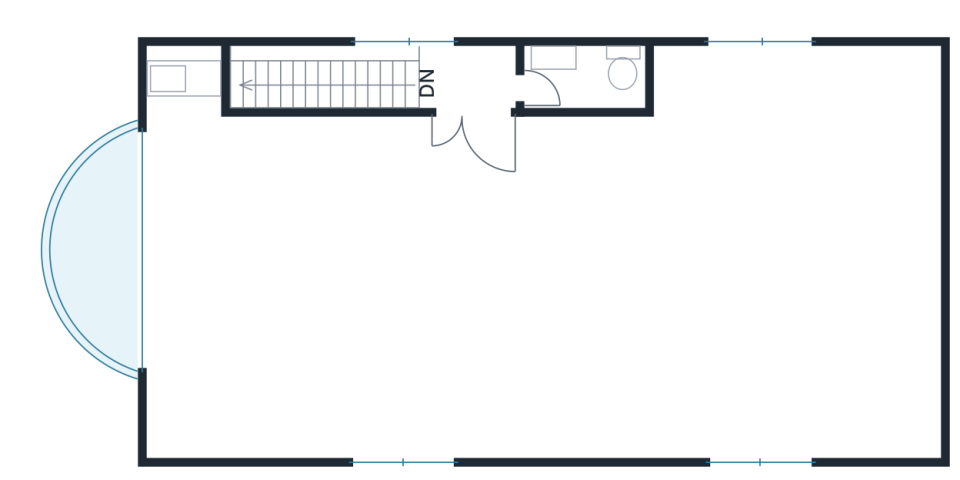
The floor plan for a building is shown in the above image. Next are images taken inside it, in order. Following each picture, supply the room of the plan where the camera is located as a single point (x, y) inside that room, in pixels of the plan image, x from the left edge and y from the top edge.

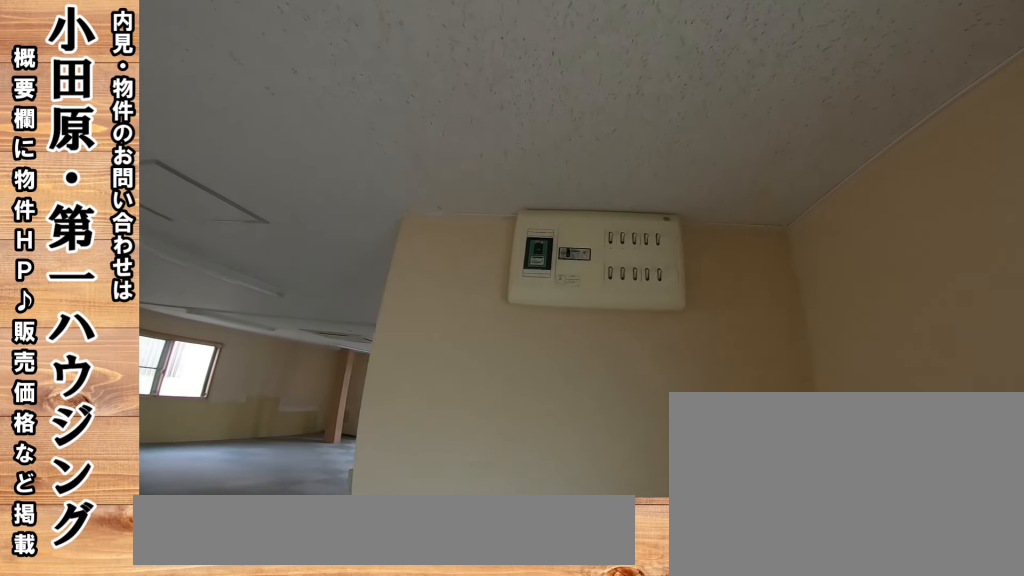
(542, 290)
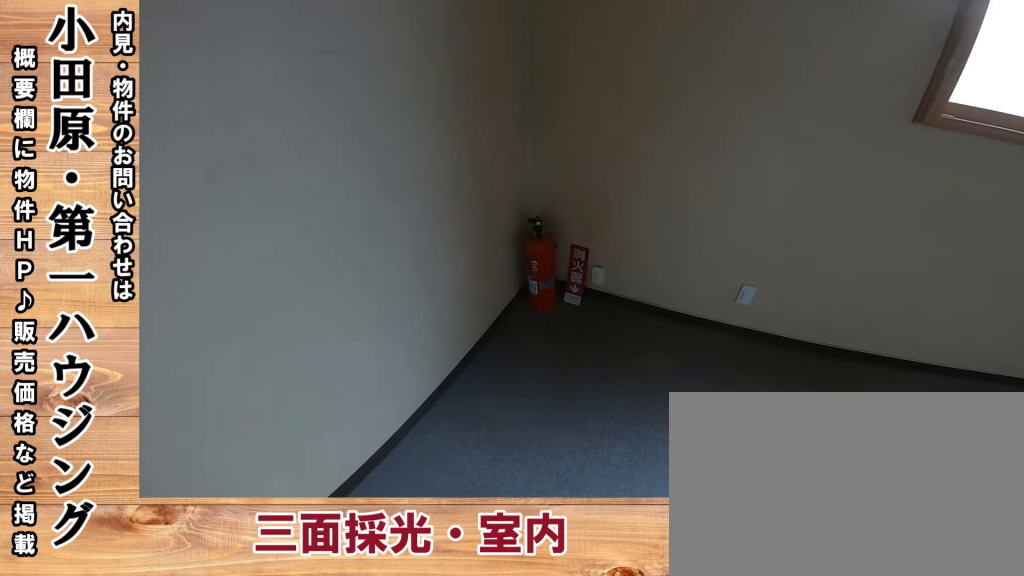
(539, 256)
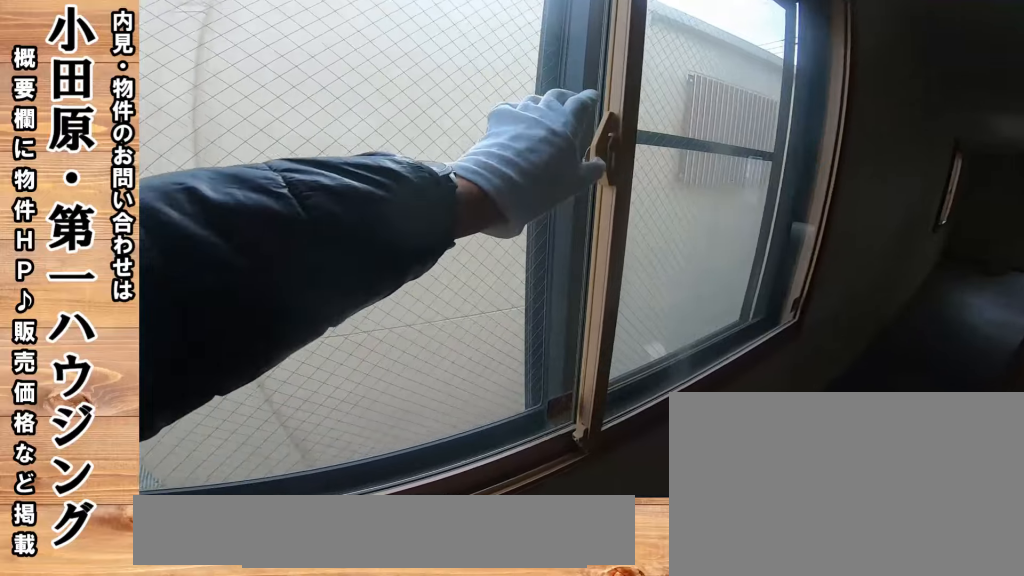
(539, 256)
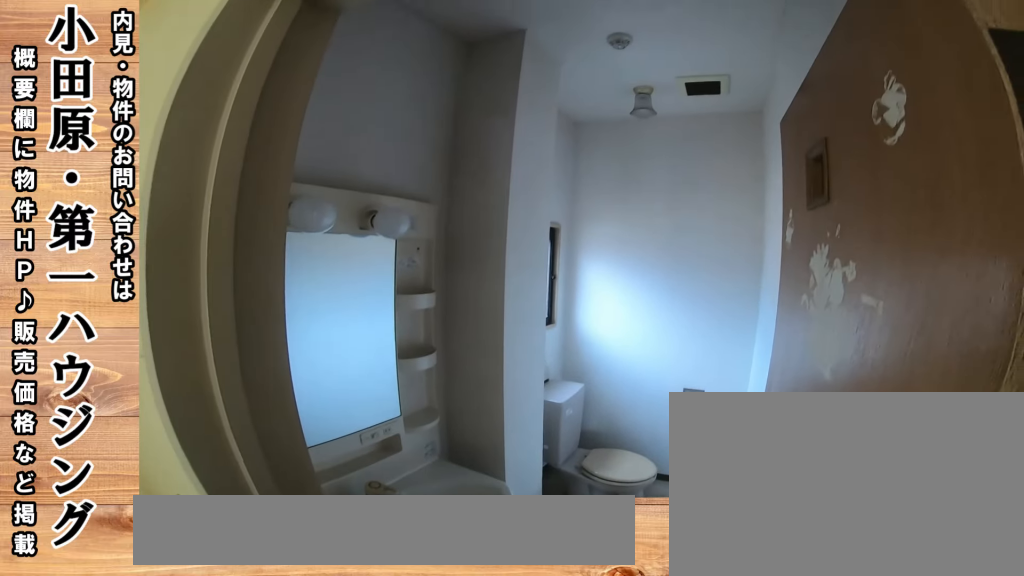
(582, 79)
